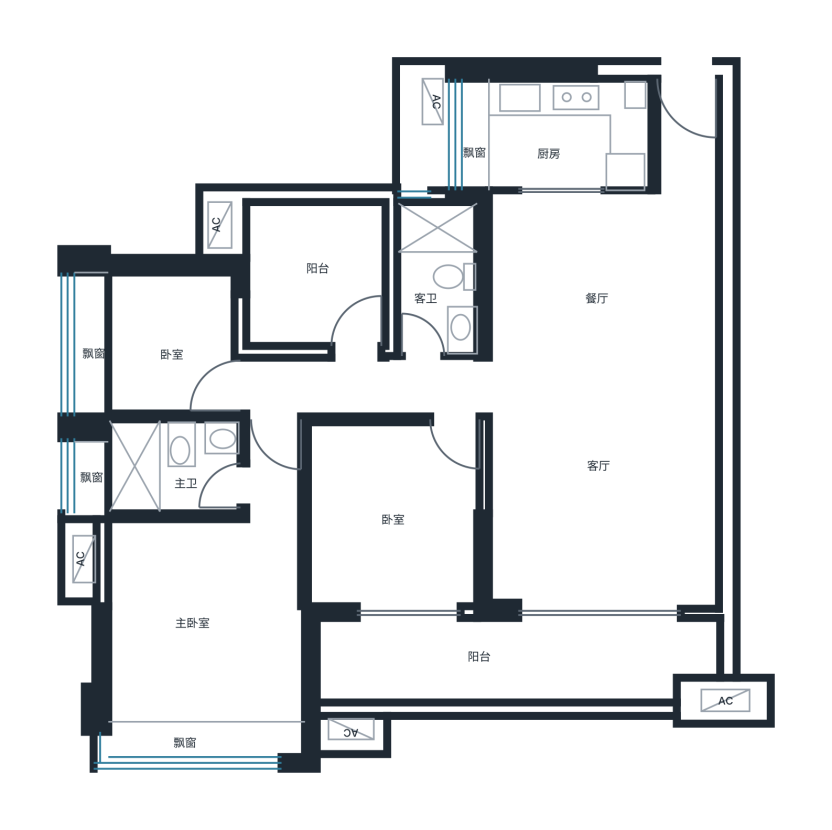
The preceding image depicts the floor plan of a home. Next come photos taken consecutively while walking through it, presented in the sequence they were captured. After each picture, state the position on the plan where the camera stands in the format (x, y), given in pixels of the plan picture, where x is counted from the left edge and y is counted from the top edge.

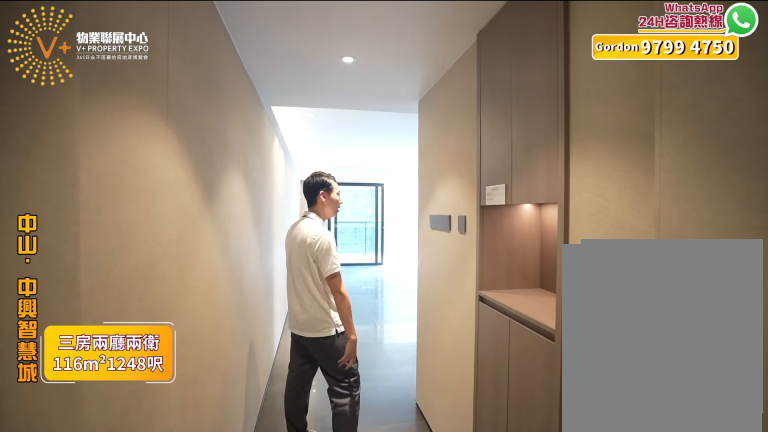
(668, 119)
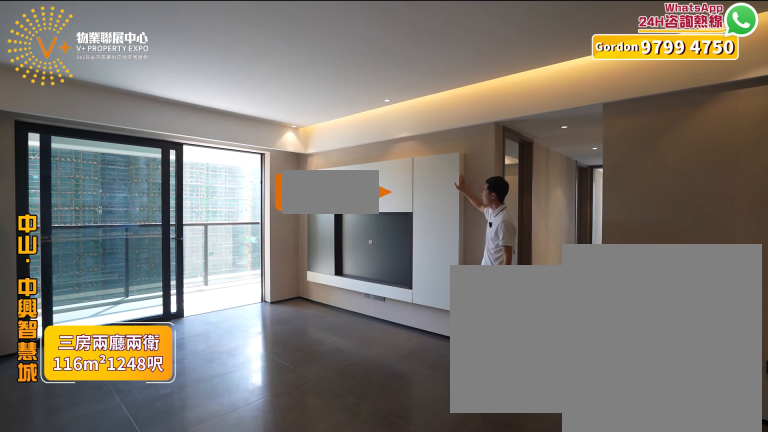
(664, 420)
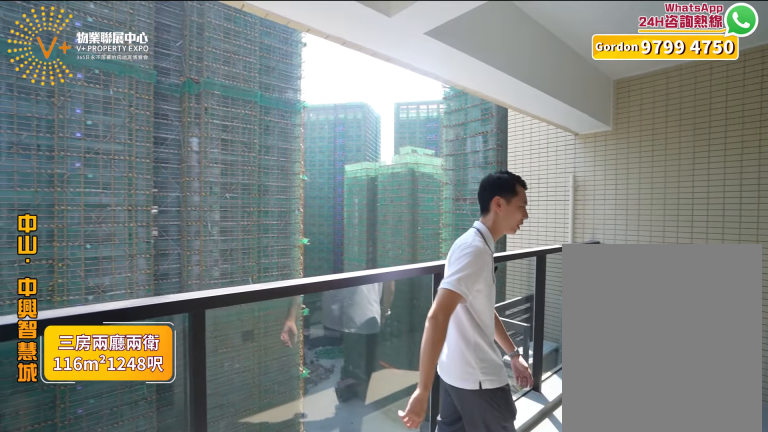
(585, 643)
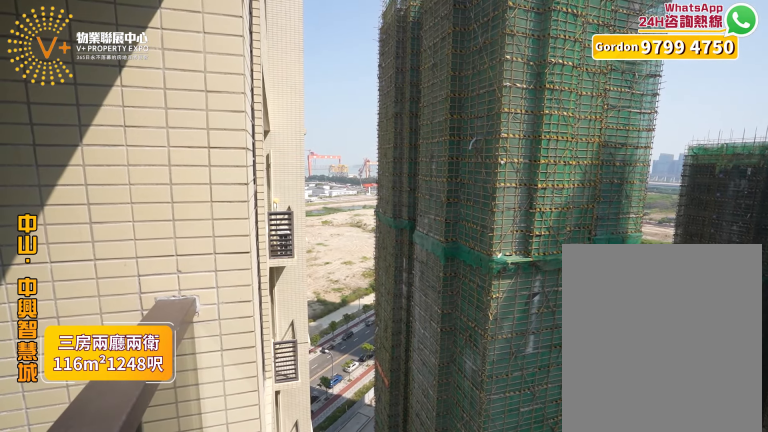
(590, 631)
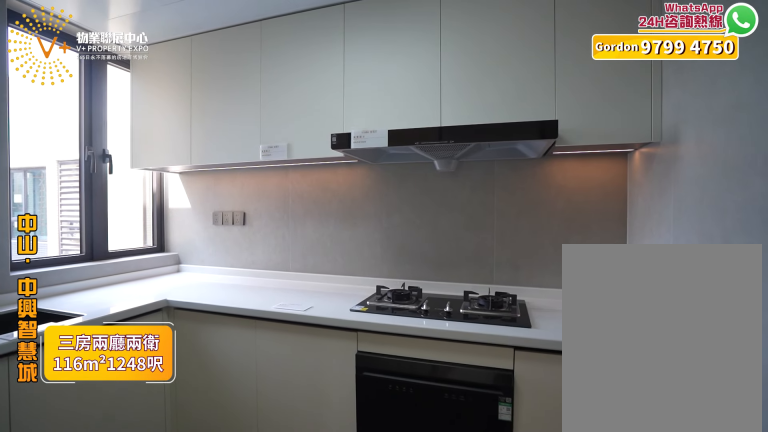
(564, 135)
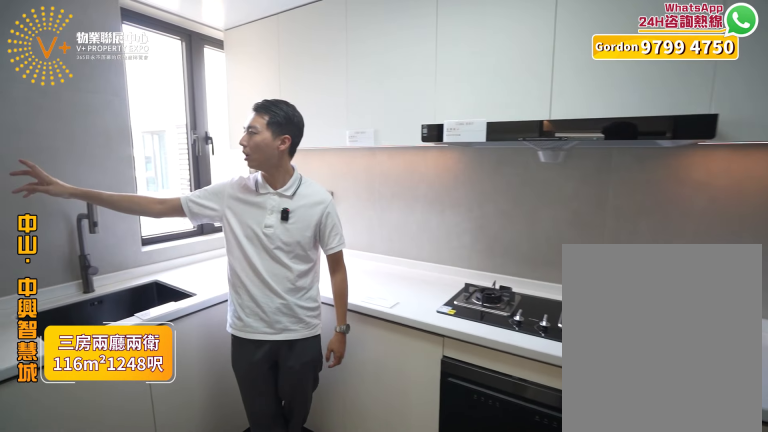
(560, 133)
